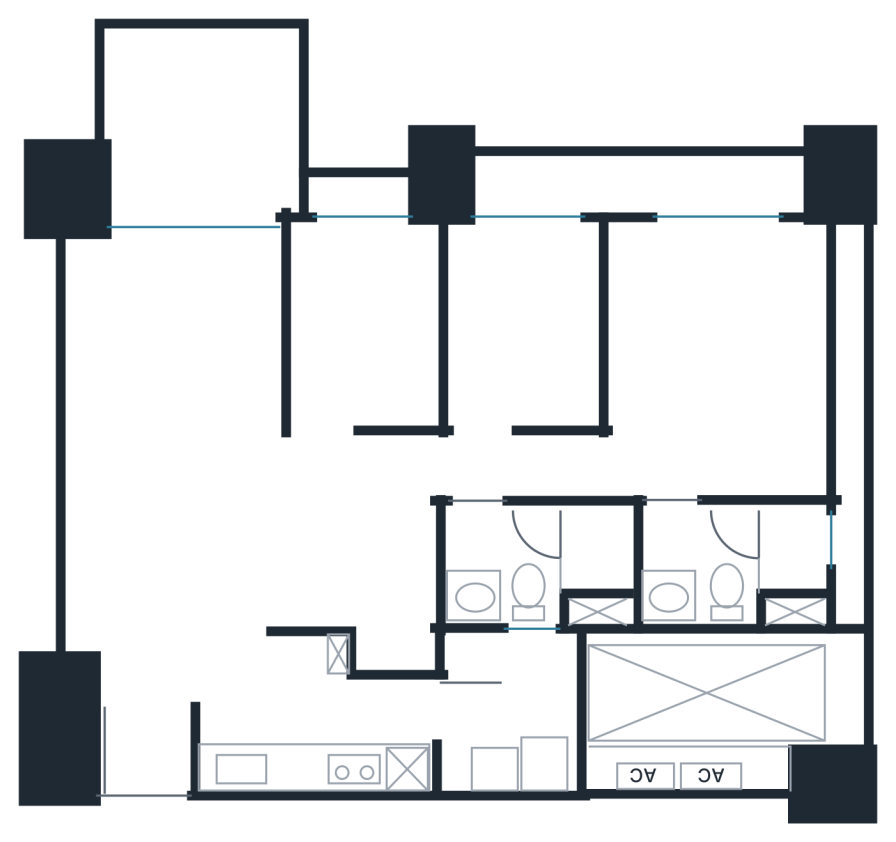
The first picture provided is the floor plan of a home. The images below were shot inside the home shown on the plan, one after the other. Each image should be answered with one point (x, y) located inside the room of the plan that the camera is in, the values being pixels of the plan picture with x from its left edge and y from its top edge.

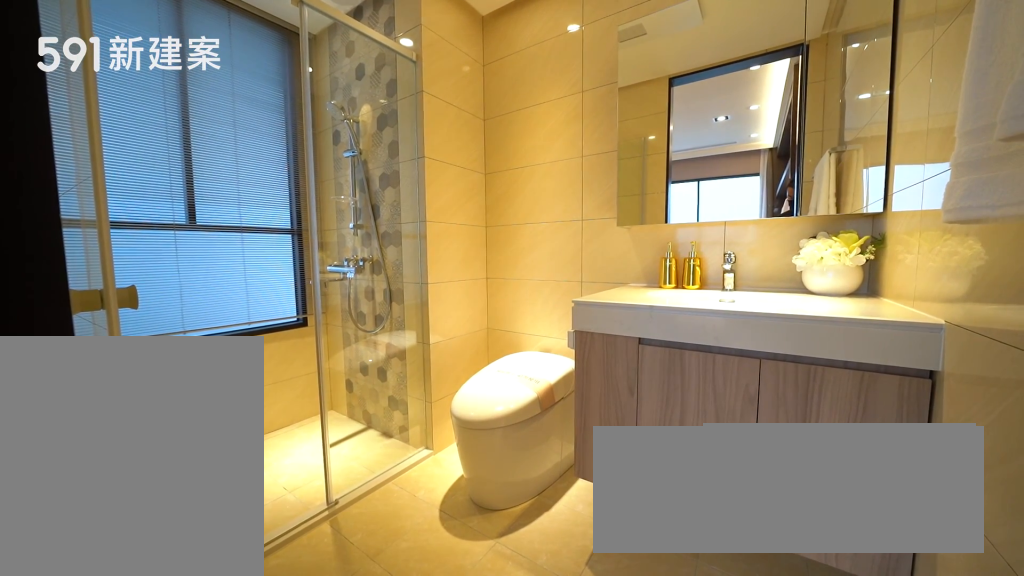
(744, 567)
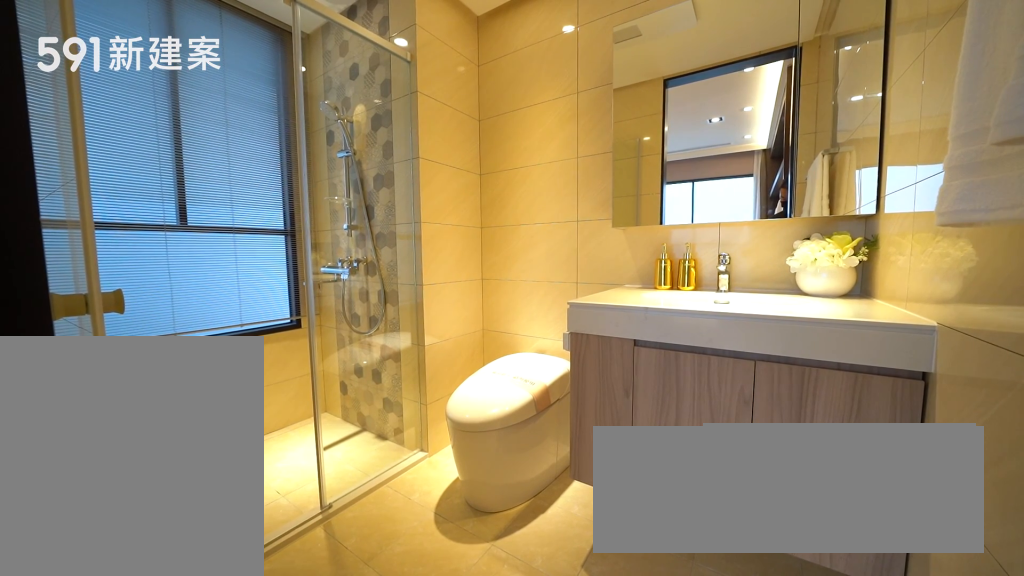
(744, 567)
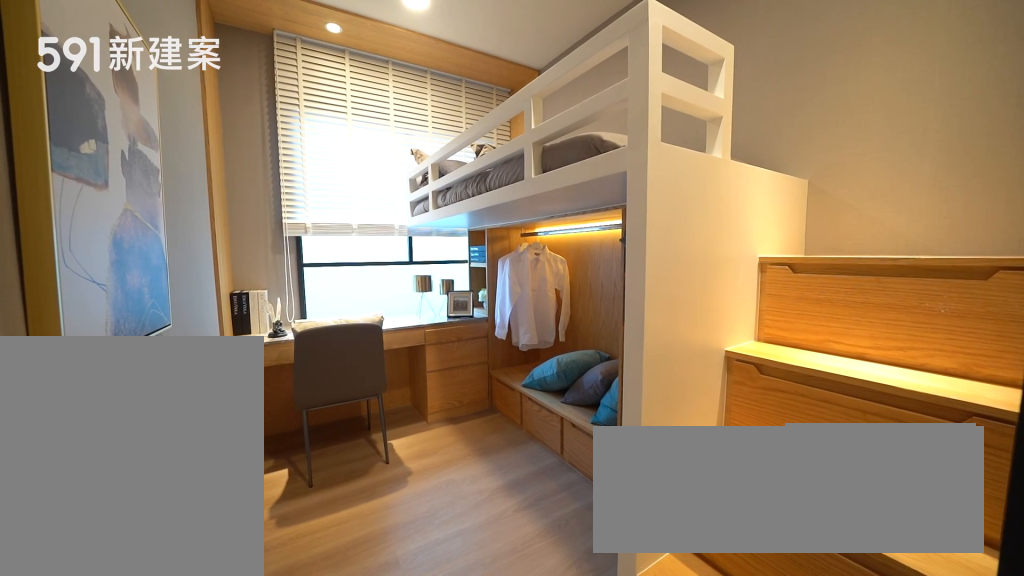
(529, 319)
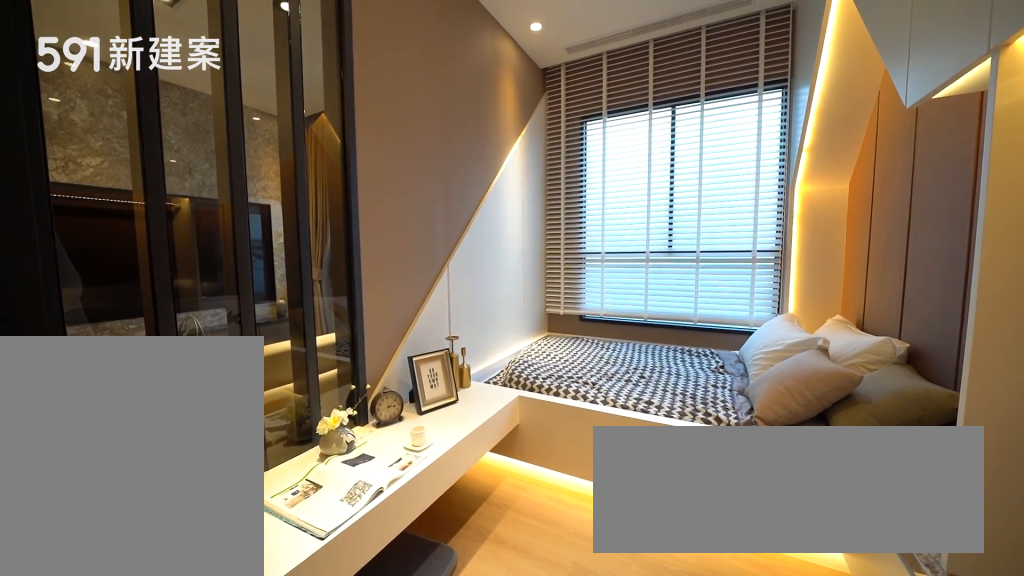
(366, 318)
